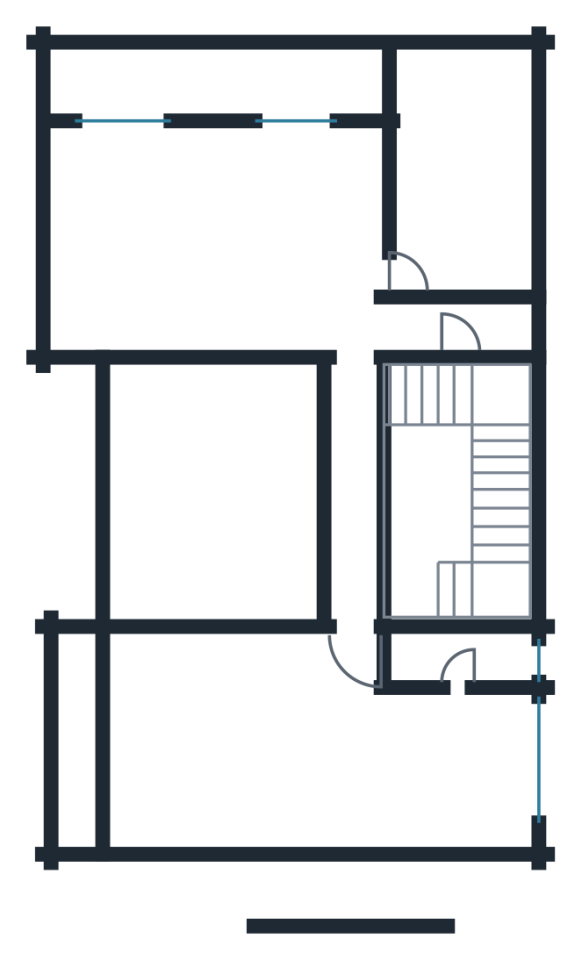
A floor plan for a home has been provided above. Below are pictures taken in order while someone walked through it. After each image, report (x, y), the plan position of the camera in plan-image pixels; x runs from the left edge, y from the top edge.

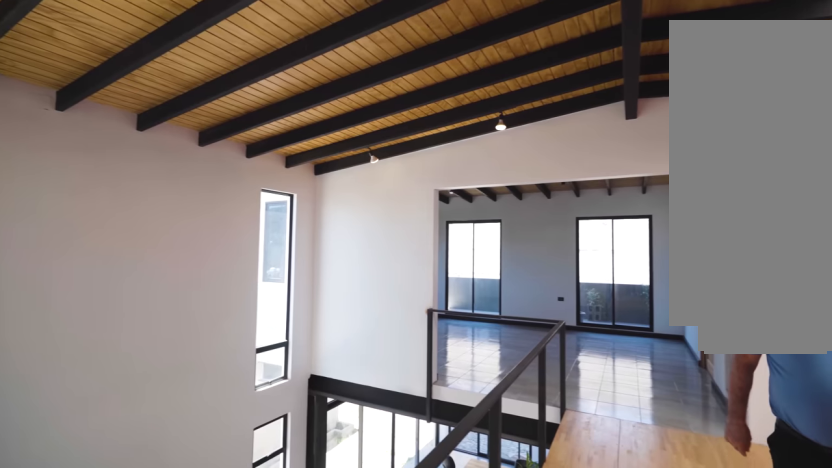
(352, 574)
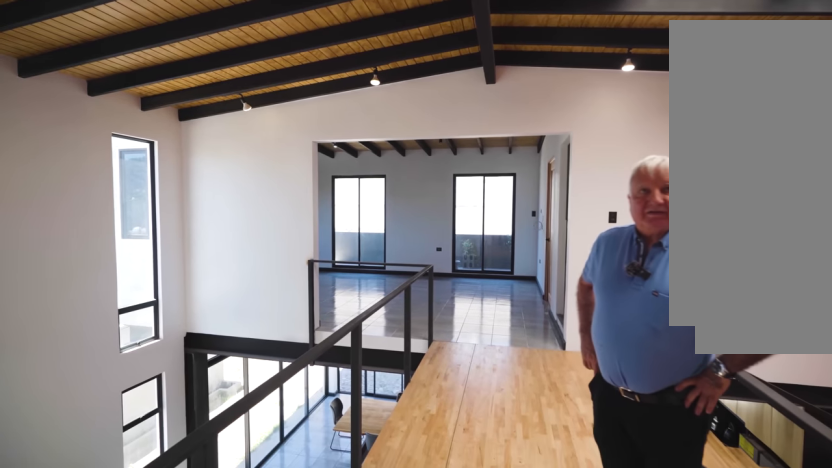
(352, 589)
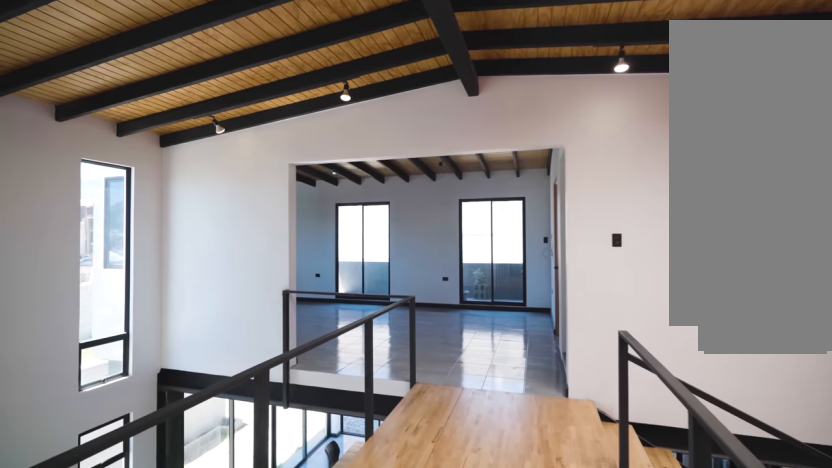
(354, 590)
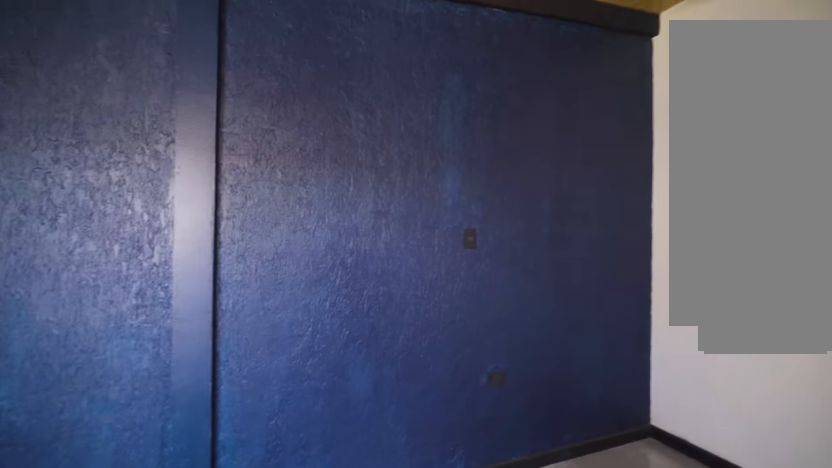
(438, 90)
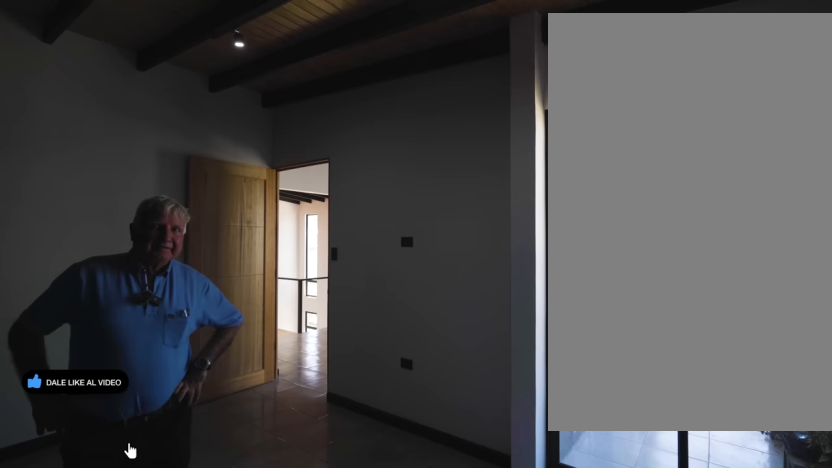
(502, 132)
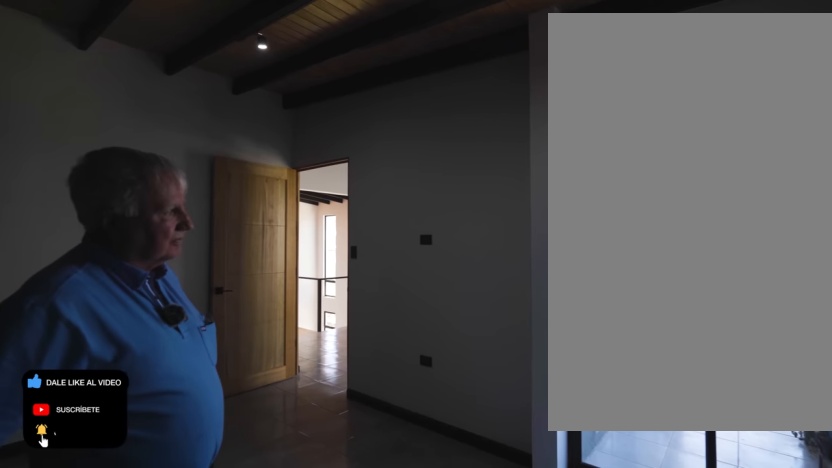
(504, 114)
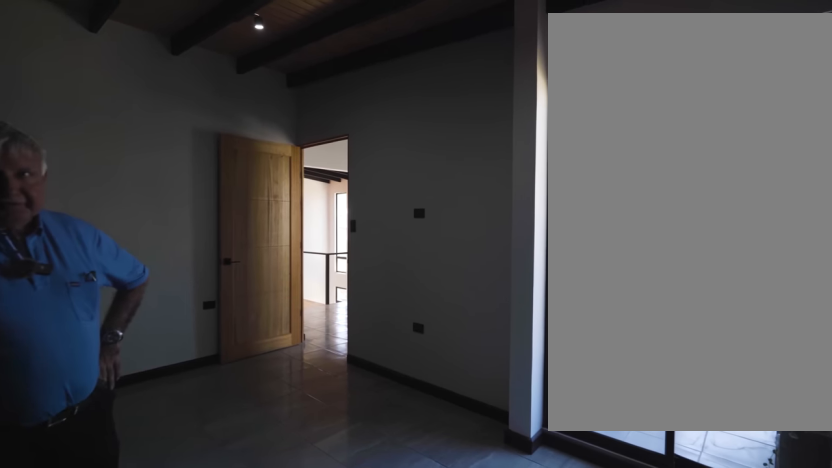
(506, 106)
